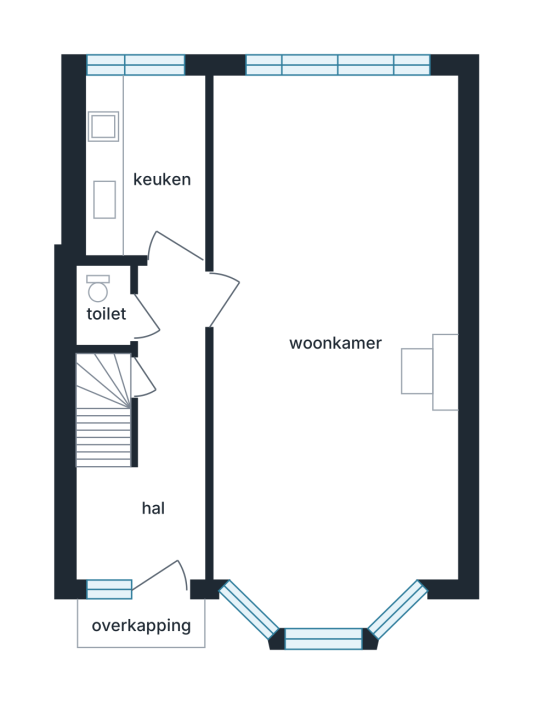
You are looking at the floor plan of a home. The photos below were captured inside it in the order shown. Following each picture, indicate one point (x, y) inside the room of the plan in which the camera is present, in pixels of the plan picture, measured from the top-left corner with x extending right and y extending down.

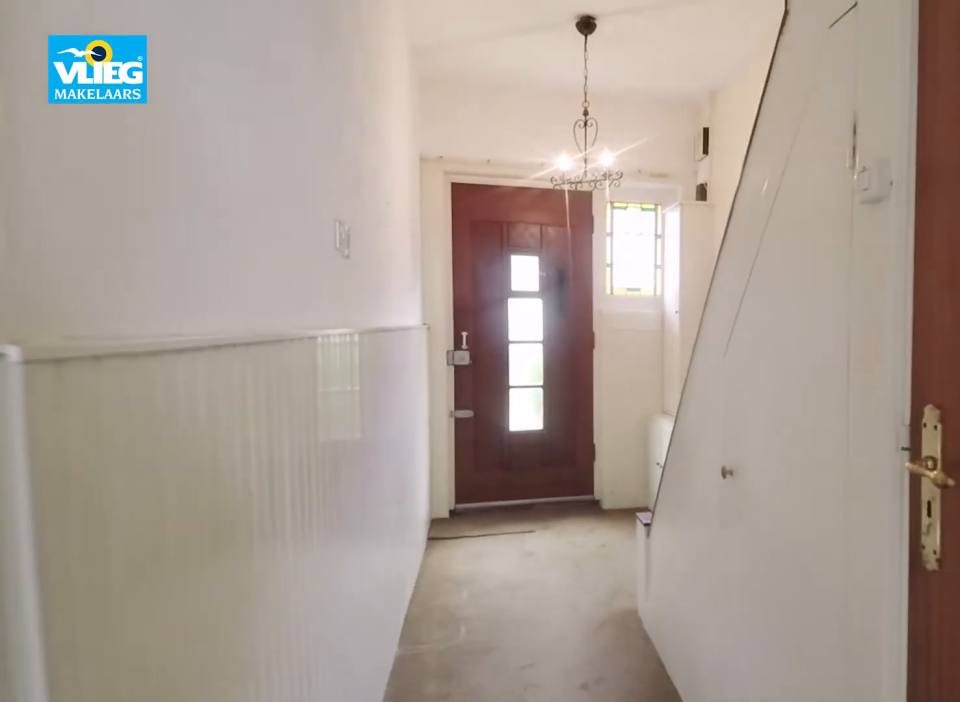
(155, 446)
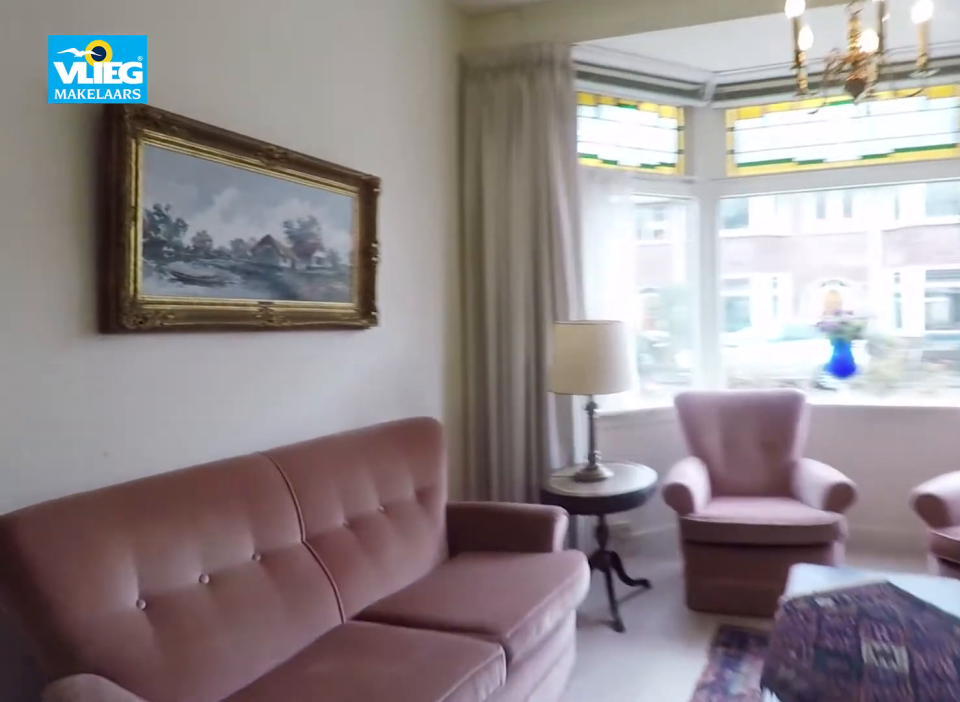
(327, 126)
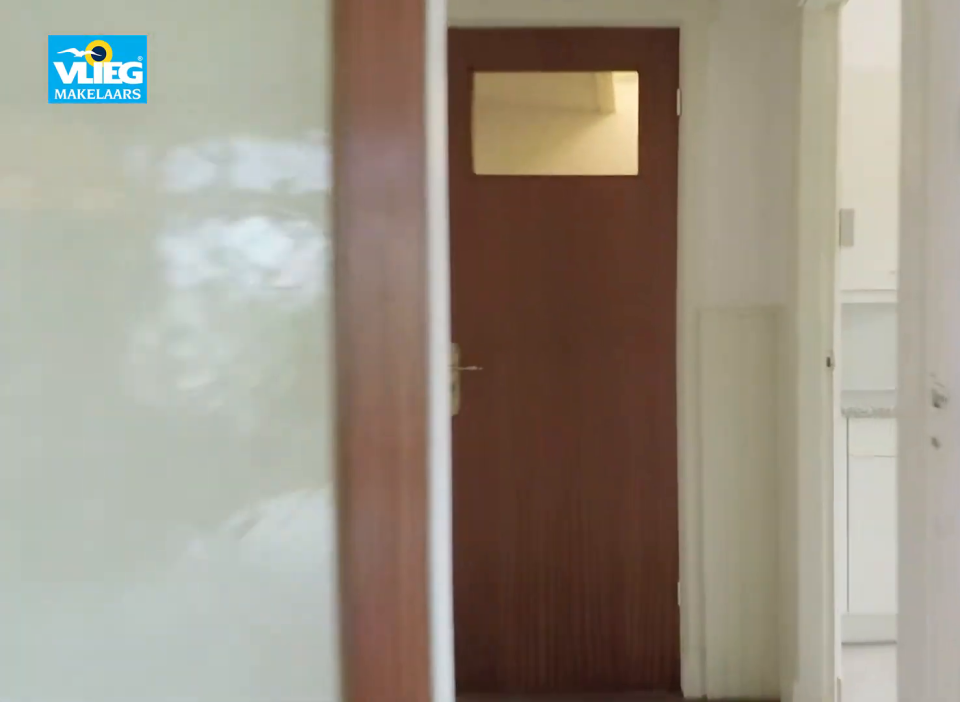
(327, 126)
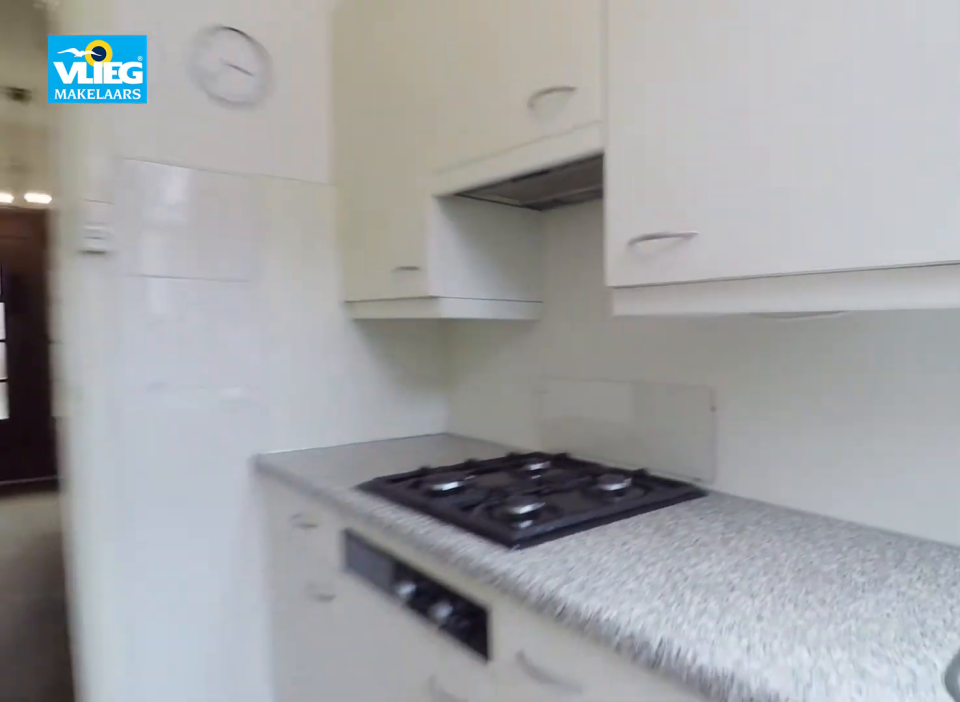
(146, 164)
